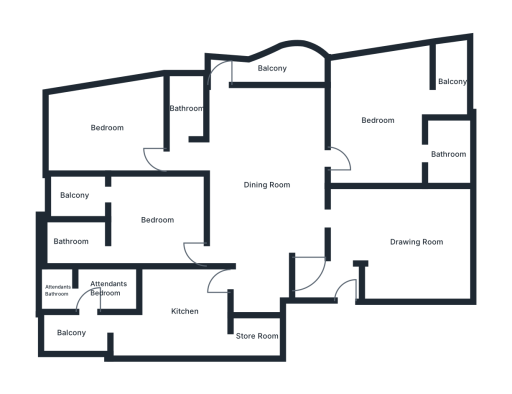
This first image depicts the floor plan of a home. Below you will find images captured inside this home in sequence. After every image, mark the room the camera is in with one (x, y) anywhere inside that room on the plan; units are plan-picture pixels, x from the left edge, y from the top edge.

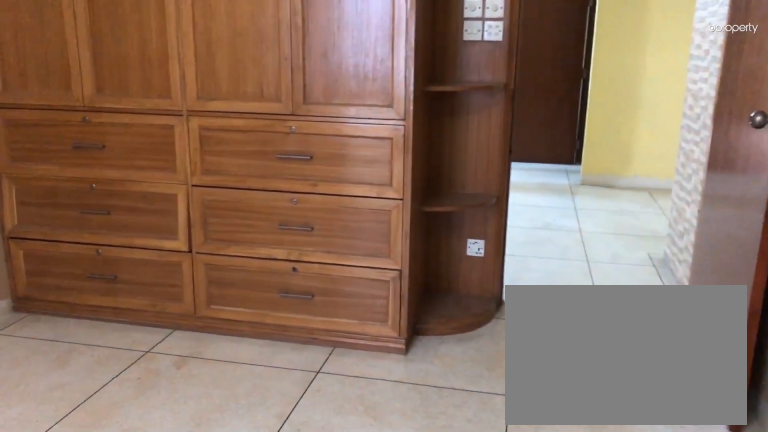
(158, 220)
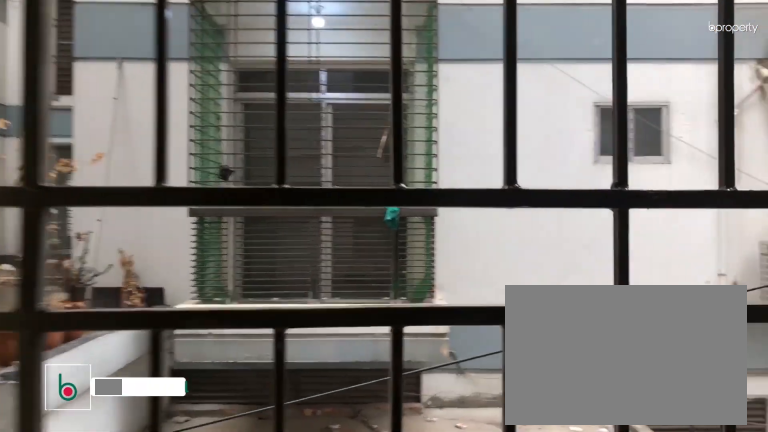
(75, 195)
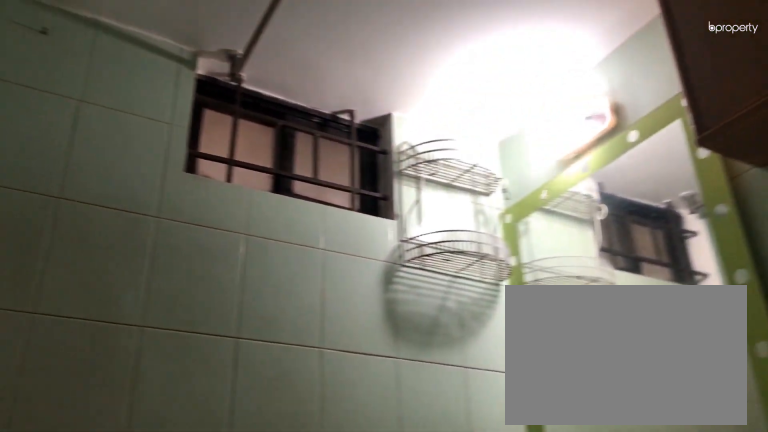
(69, 241)
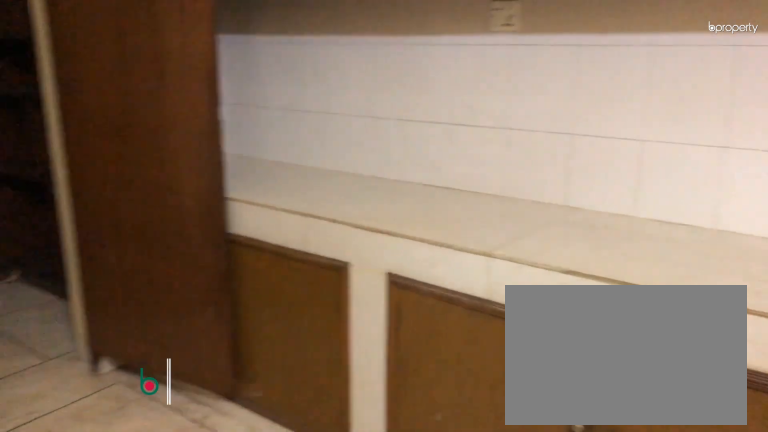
(184, 311)
